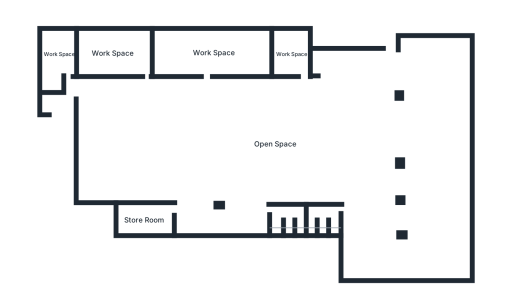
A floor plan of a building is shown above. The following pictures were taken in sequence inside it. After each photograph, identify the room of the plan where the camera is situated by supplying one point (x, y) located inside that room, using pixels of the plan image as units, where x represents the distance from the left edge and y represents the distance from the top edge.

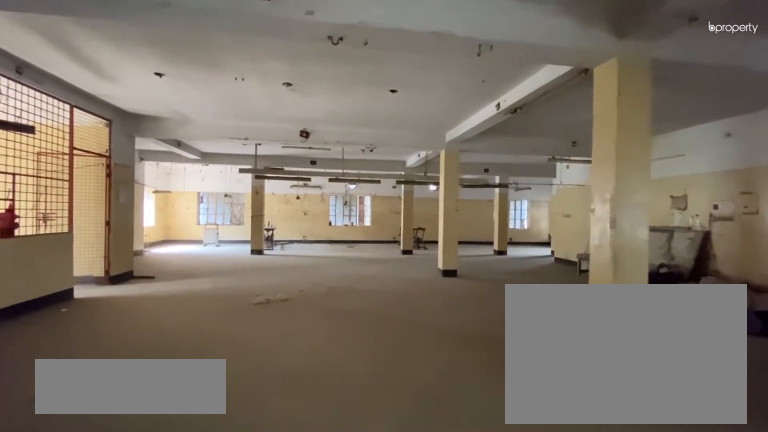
(307, 145)
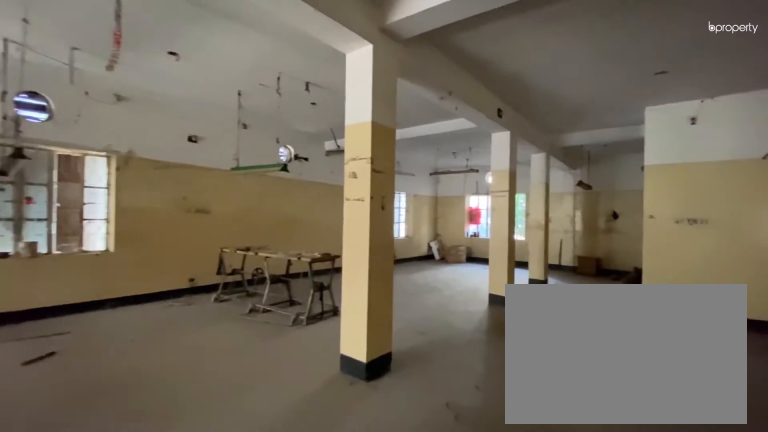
(372, 147)
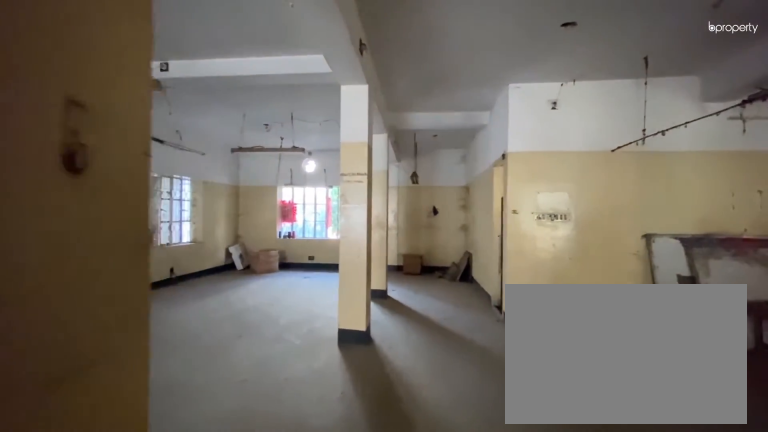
(372, 147)
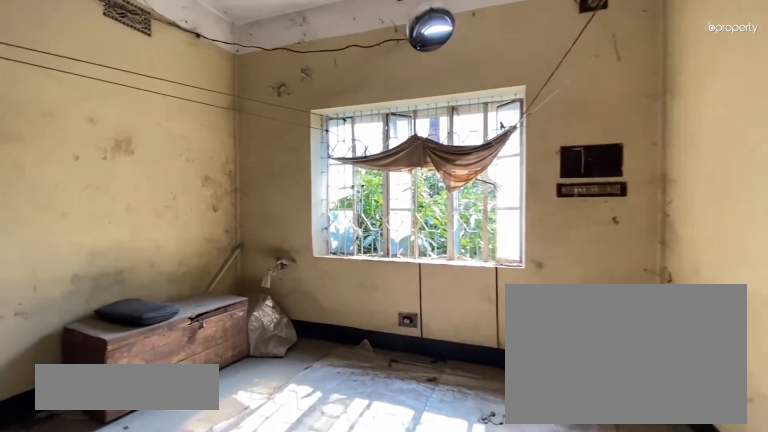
(291, 52)
